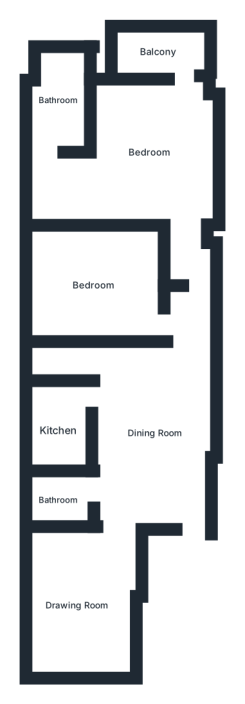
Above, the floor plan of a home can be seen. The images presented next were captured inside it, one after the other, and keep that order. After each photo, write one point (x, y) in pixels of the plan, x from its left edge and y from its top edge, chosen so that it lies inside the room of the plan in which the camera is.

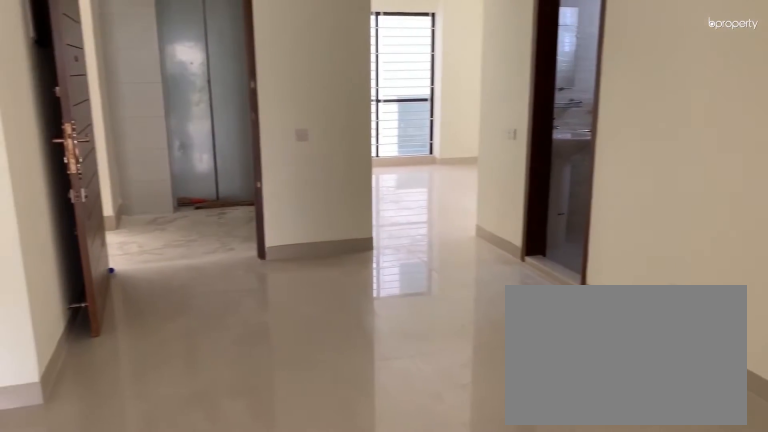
(154, 427)
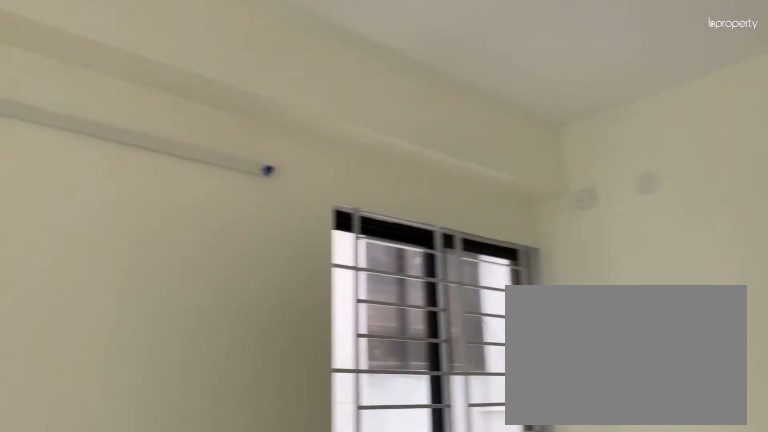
(77, 605)
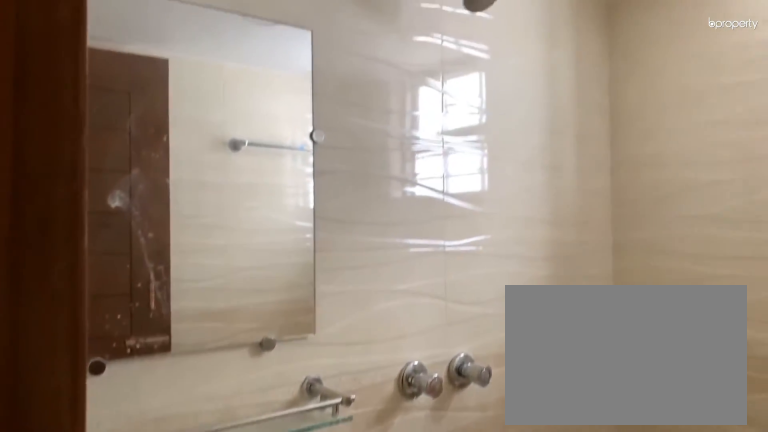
(59, 498)
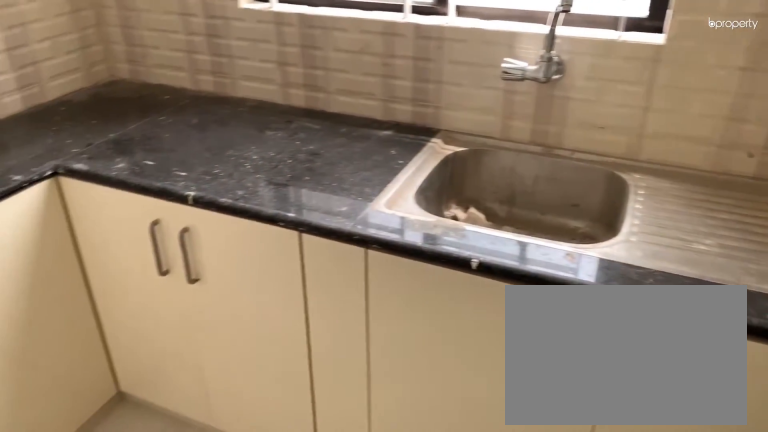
(58, 427)
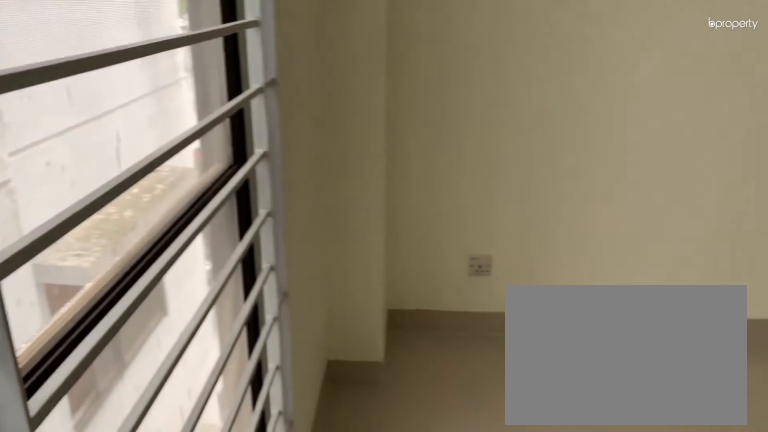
(93, 285)
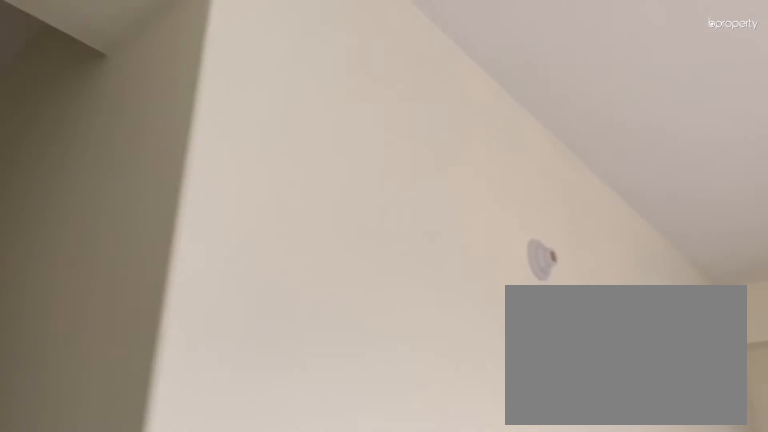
(145, 148)
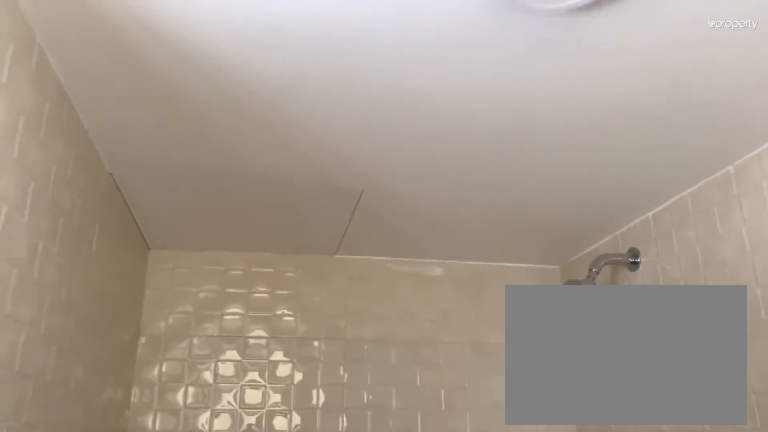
(56, 99)
